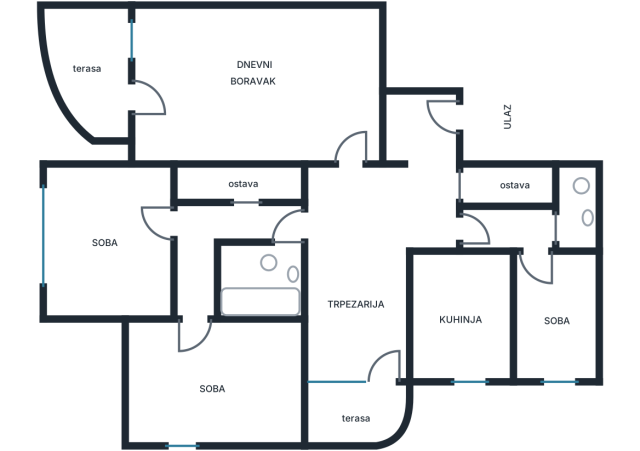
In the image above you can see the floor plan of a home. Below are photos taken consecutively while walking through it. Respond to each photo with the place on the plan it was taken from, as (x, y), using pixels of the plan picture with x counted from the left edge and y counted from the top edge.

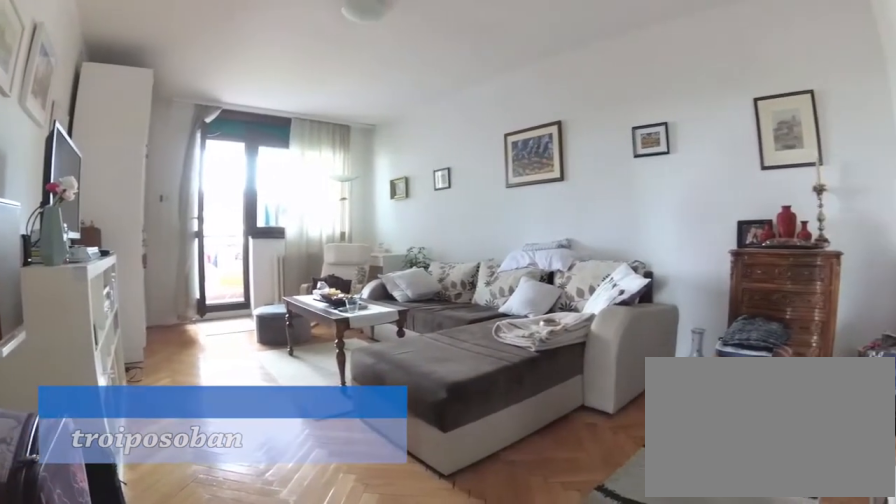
(371, 146)
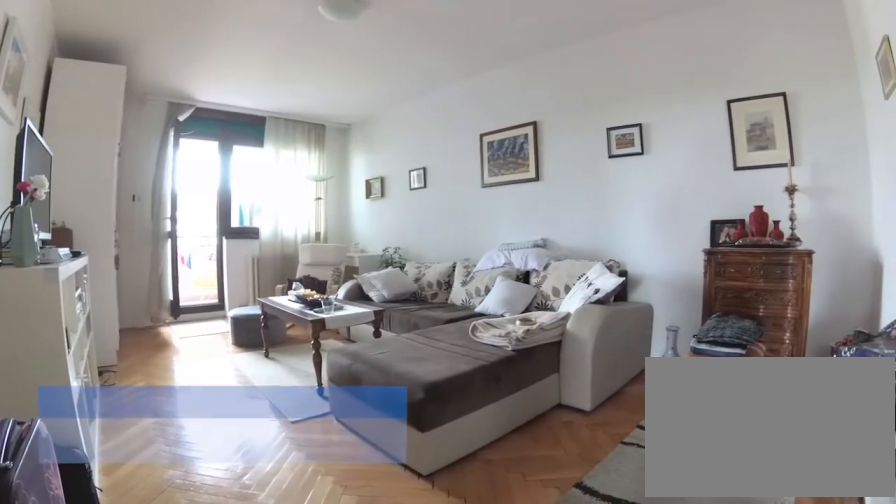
(369, 147)
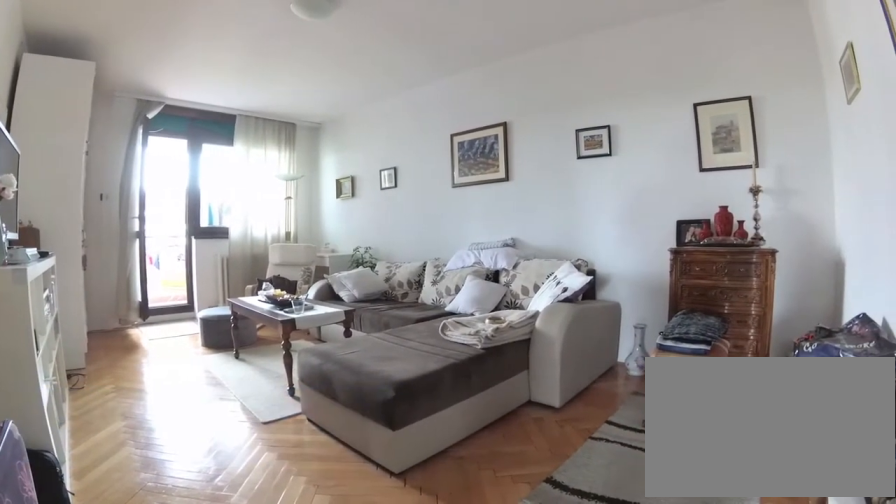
(363, 148)
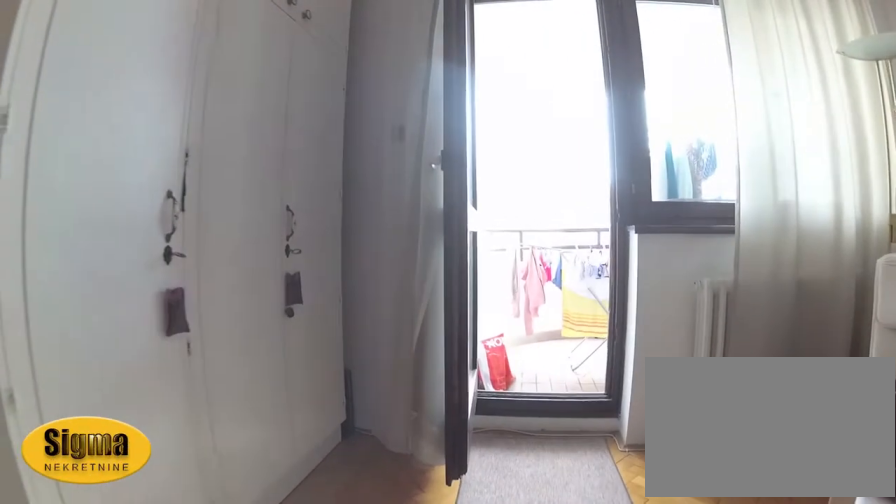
(238, 114)
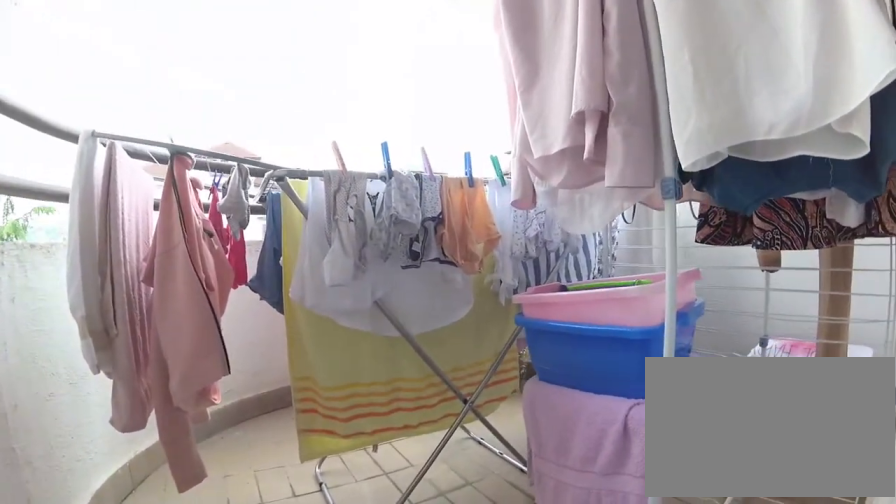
(145, 107)
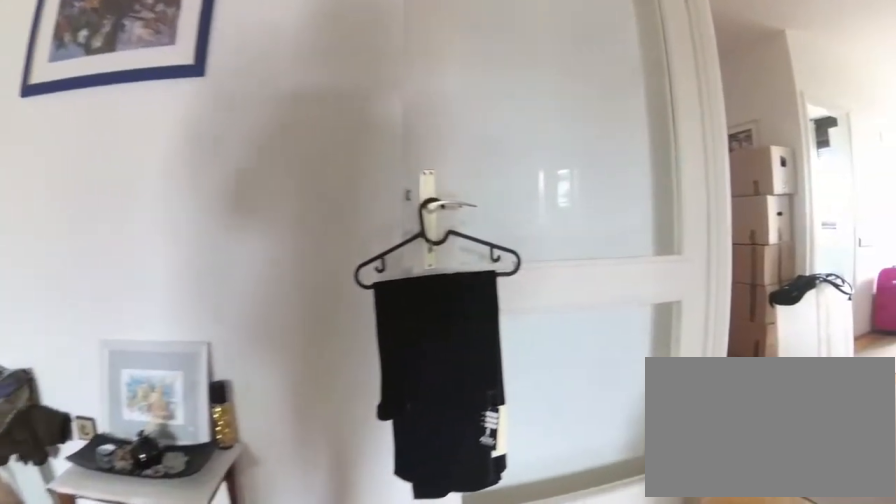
(297, 122)
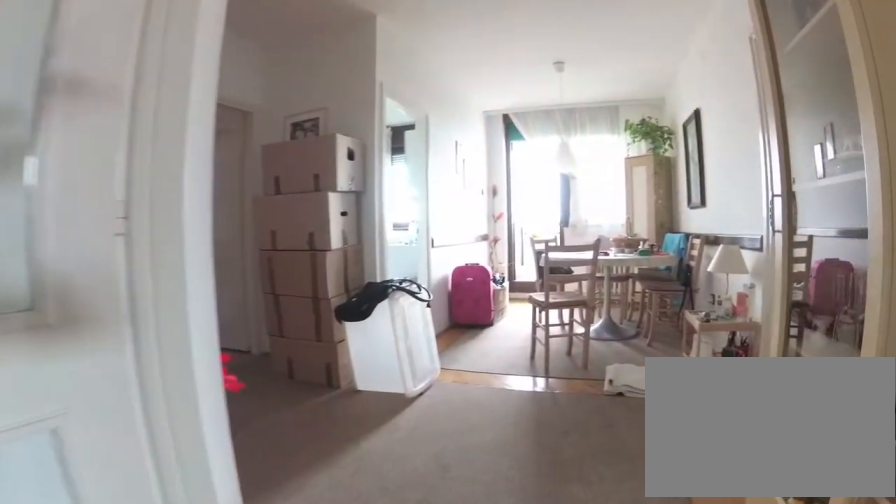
(334, 132)
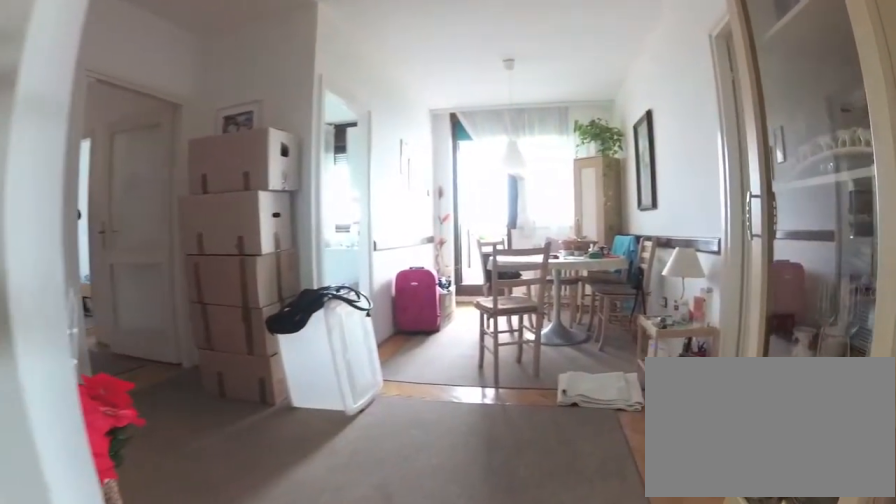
(340, 137)
